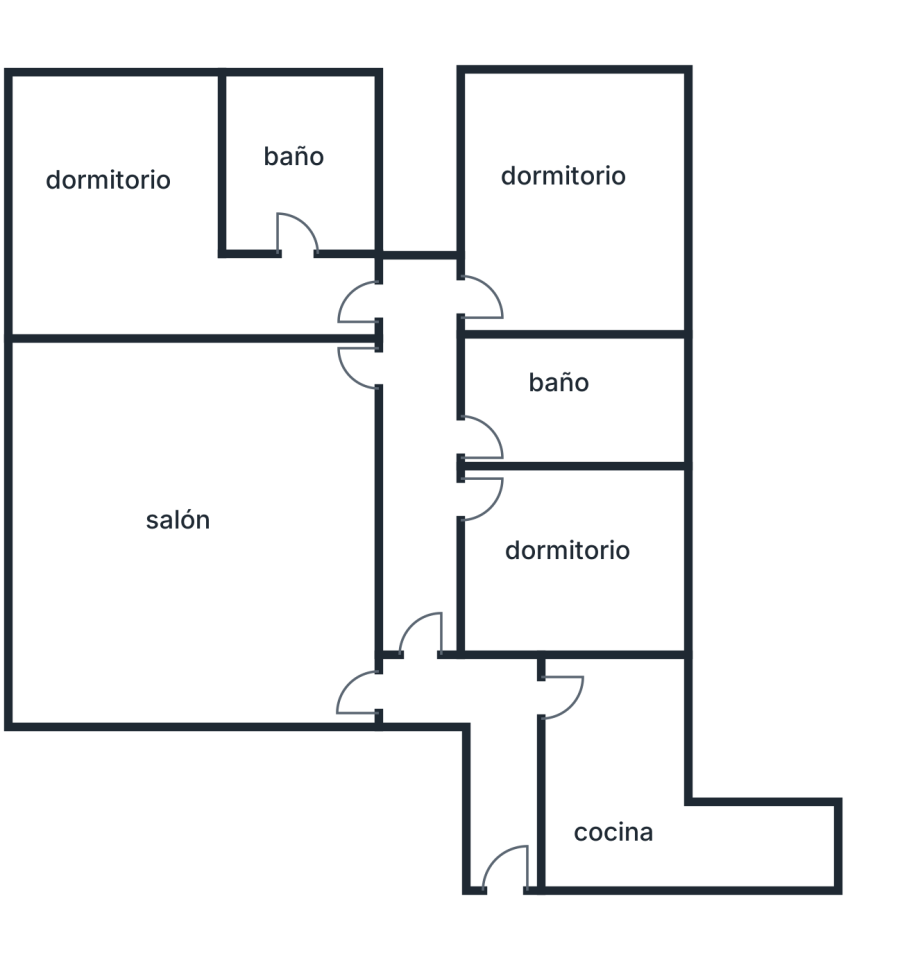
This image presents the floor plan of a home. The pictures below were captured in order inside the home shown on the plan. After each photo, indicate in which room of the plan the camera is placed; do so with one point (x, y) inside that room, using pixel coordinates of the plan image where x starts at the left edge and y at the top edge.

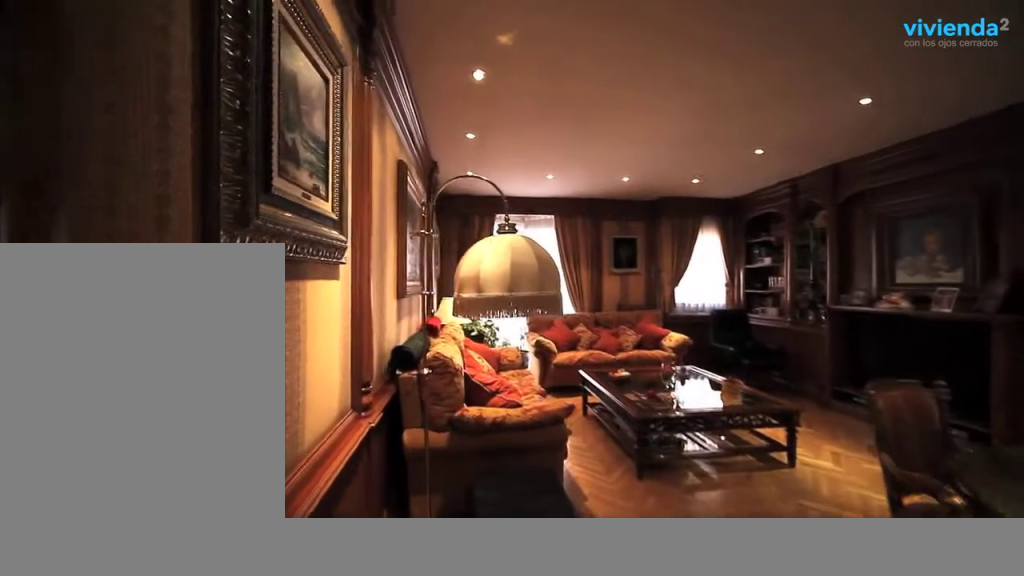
(229, 624)
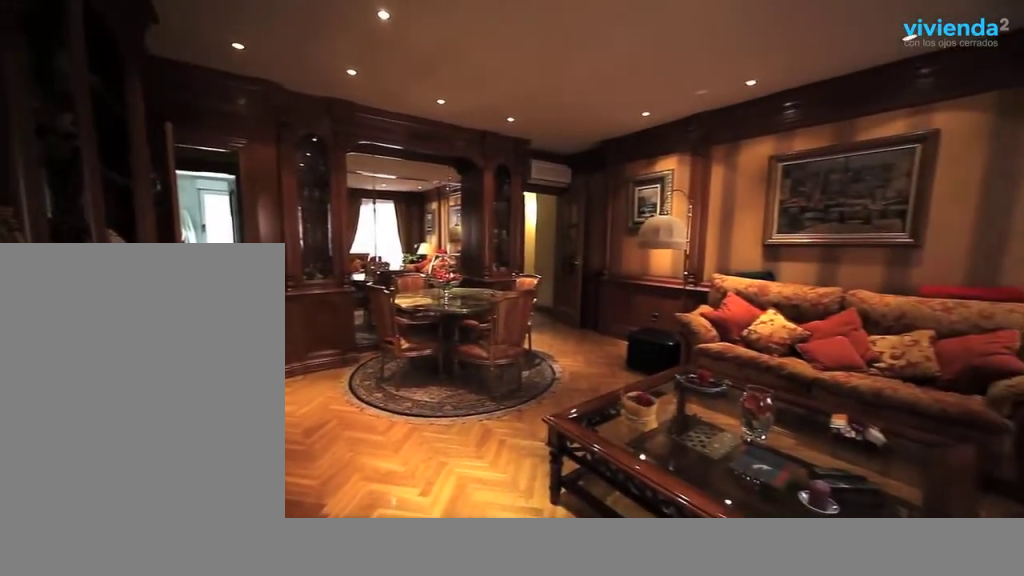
(229, 623)
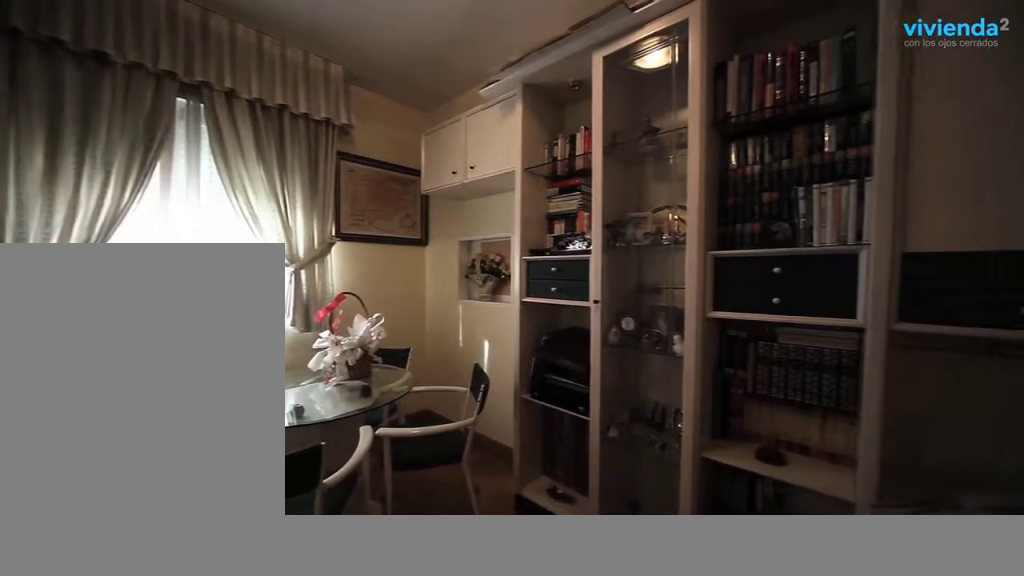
(602, 572)
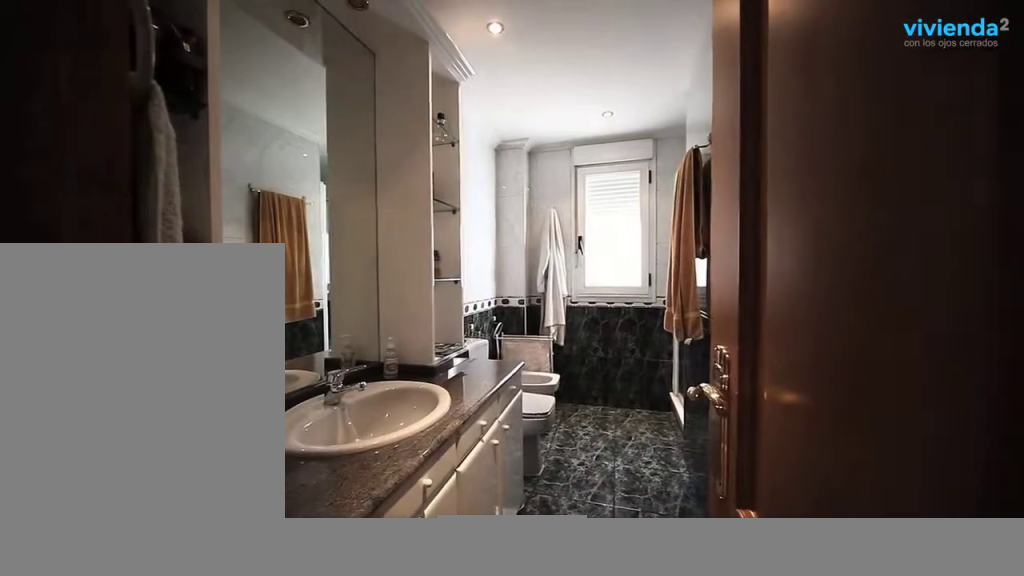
(630, 417)
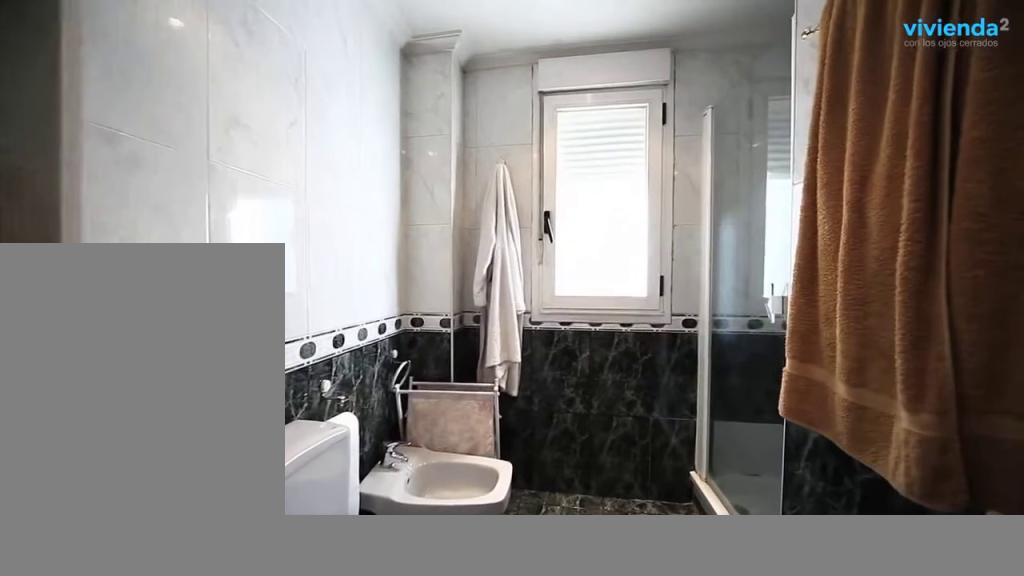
(630, 417)
